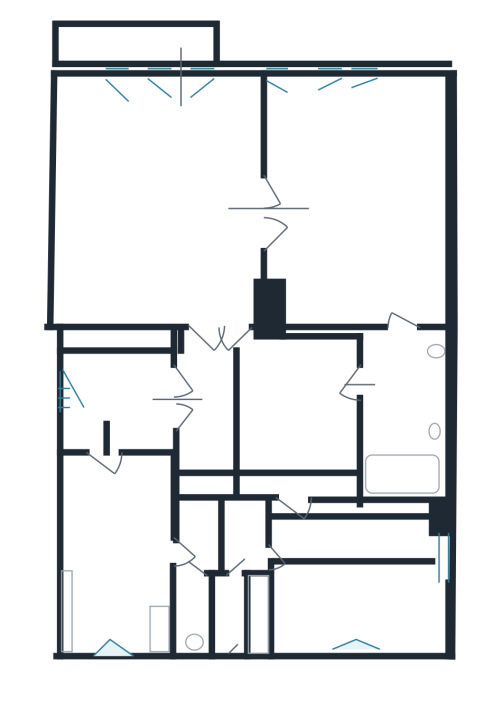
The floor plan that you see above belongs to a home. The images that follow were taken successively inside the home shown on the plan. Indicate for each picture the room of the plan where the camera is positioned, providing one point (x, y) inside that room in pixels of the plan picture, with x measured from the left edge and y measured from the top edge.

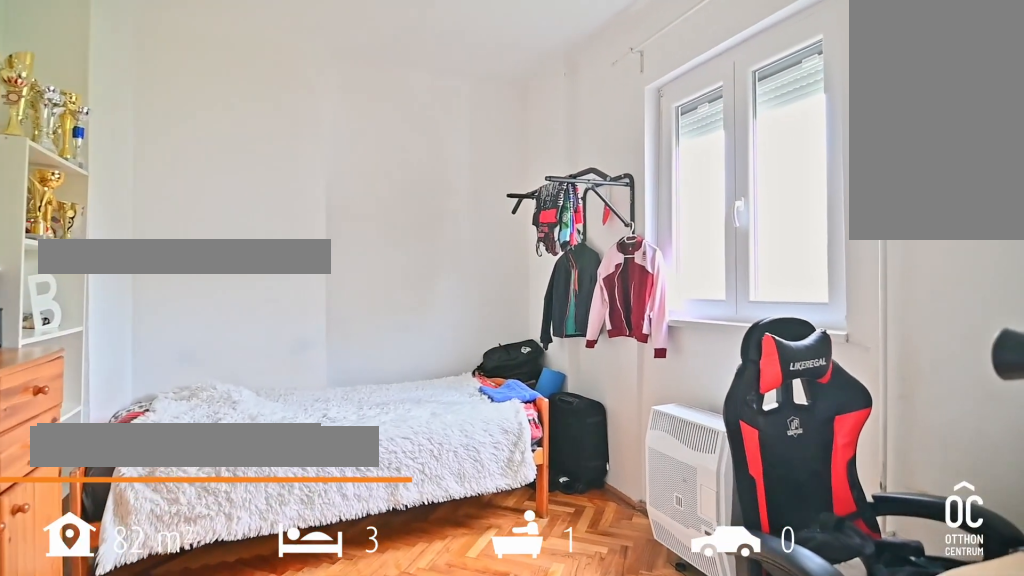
(356, 575)
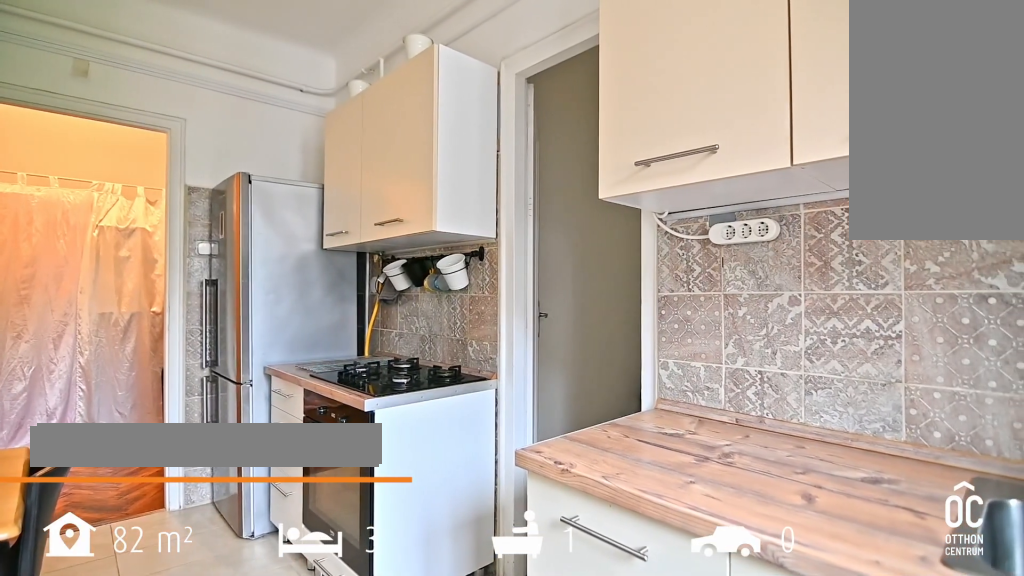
(117, 548)
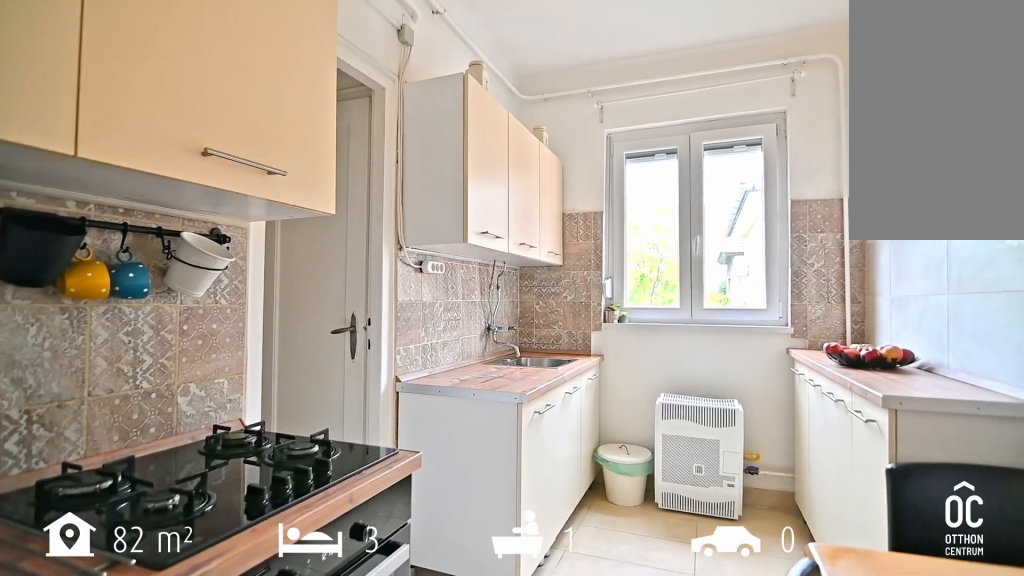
(117, 548)
